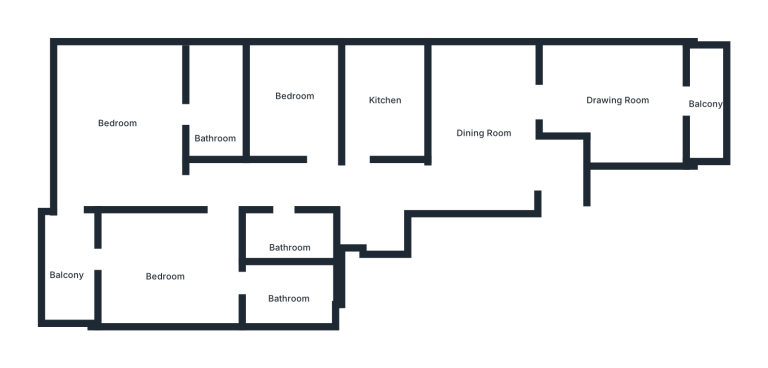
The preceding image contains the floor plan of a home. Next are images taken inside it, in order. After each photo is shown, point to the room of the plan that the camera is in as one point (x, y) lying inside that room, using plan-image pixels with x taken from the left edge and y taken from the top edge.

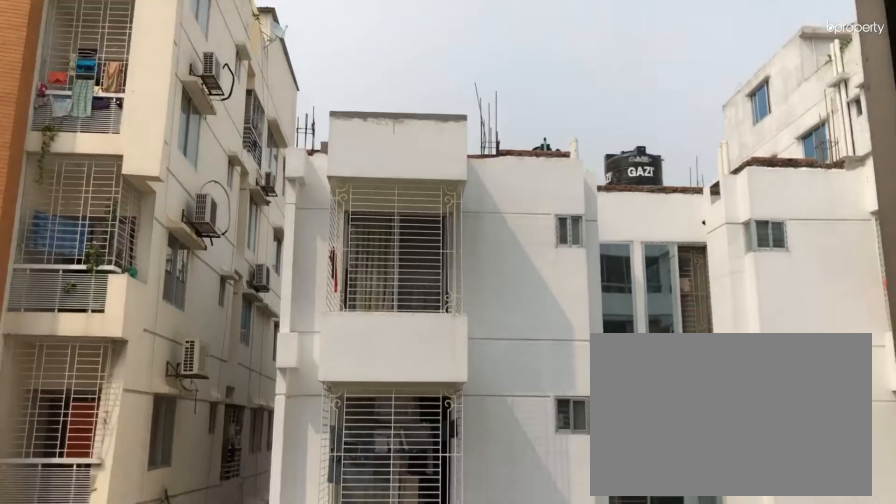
(710, 78)
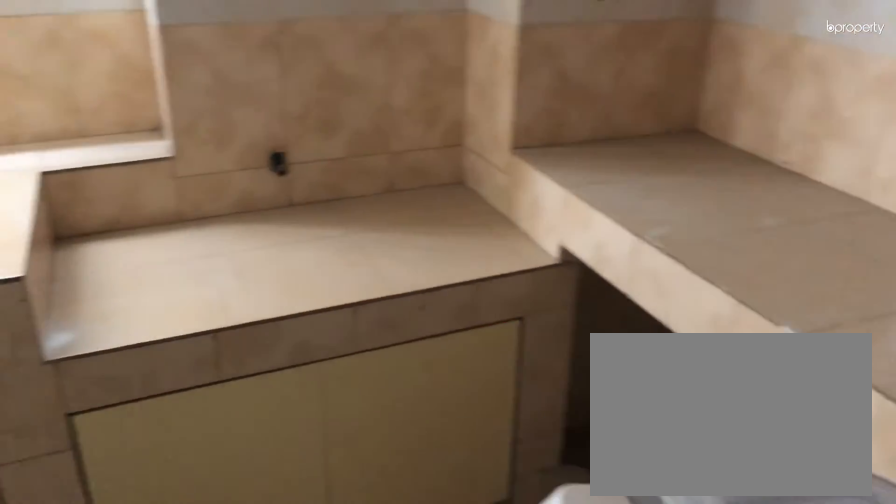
(390, 103)
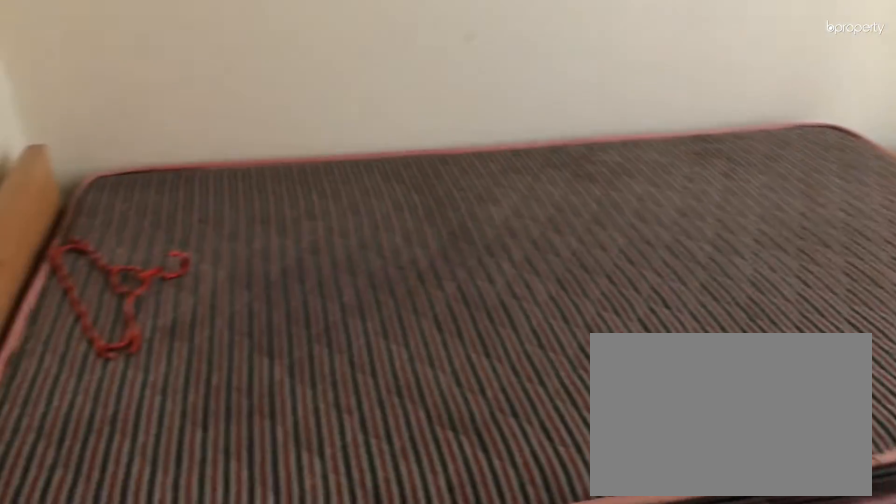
(298, 104)
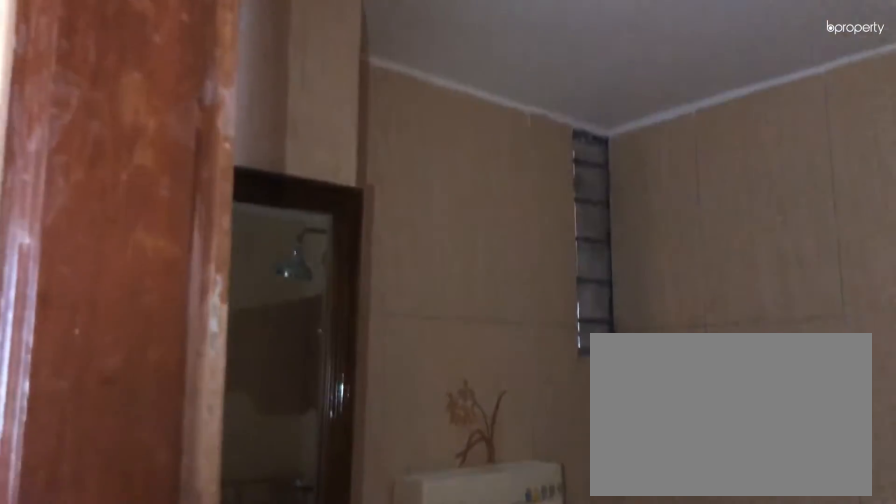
(292, 233)
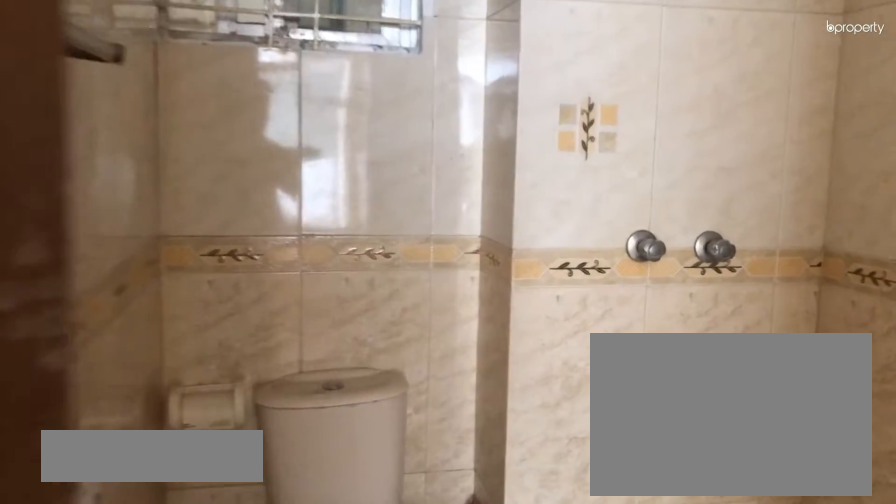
(291, 296)
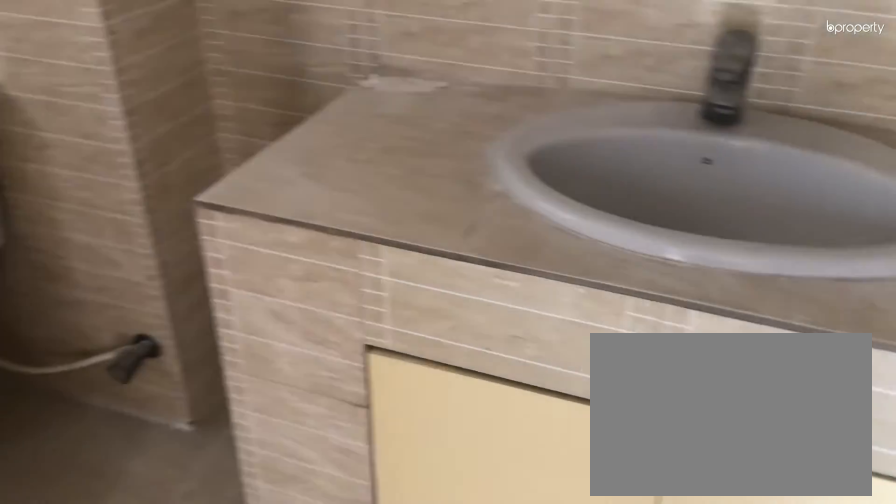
(219, 102)
